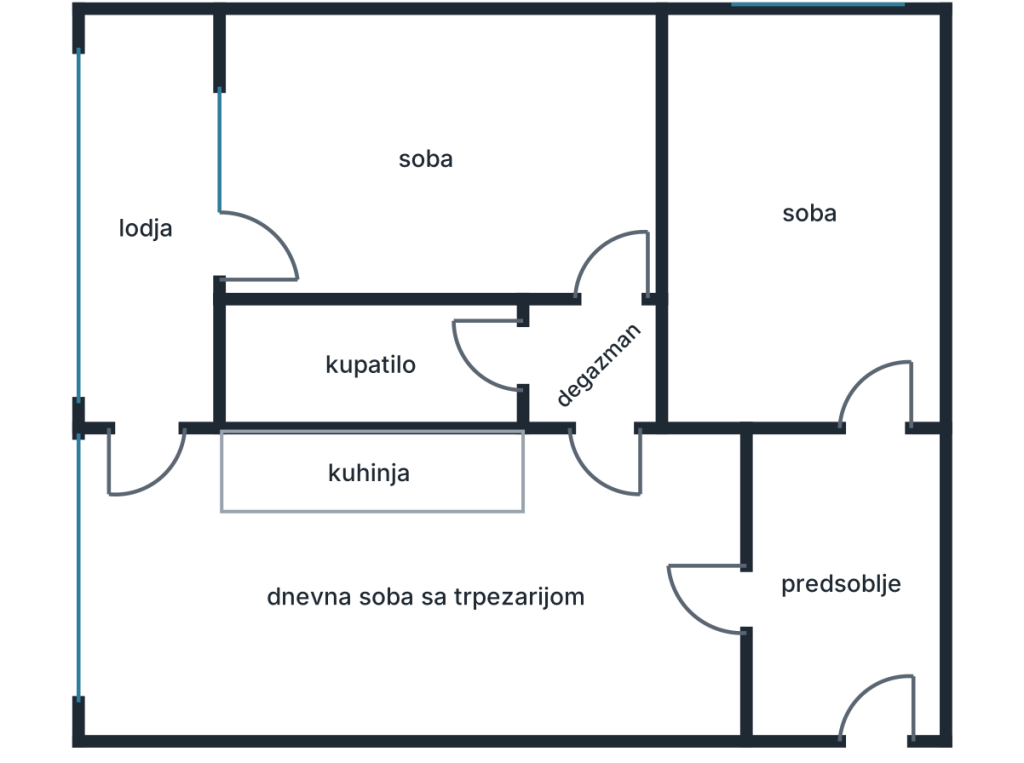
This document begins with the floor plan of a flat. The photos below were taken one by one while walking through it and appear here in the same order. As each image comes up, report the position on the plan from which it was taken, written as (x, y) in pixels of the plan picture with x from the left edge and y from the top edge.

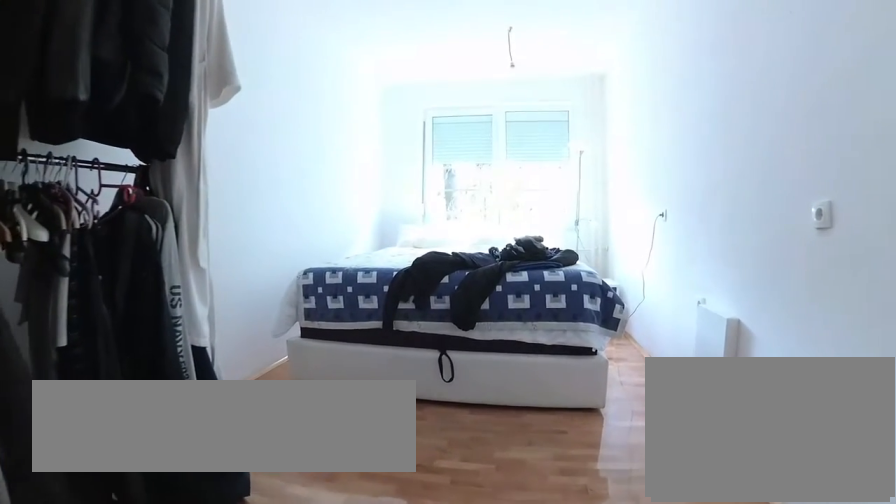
(884, 427)
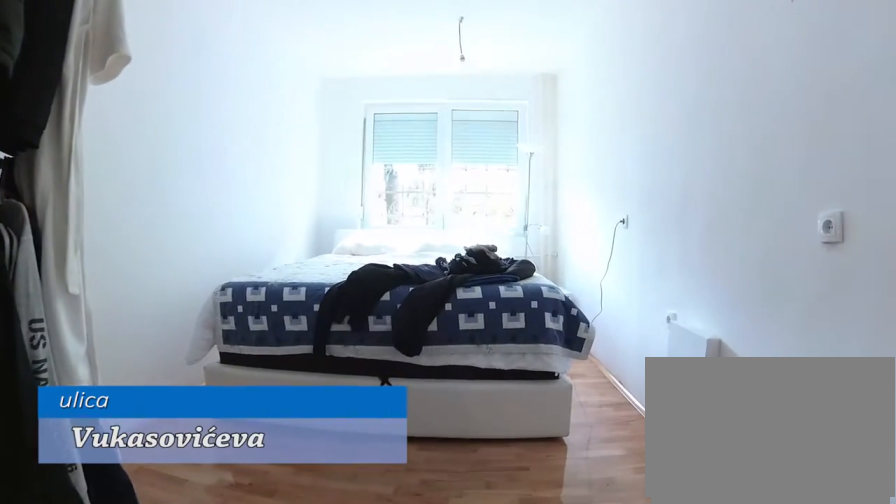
(883, 397)
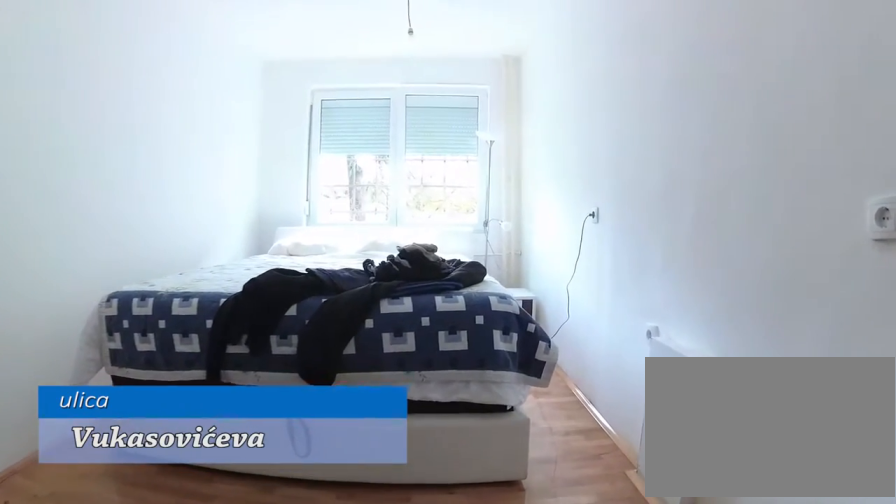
(884, 355)
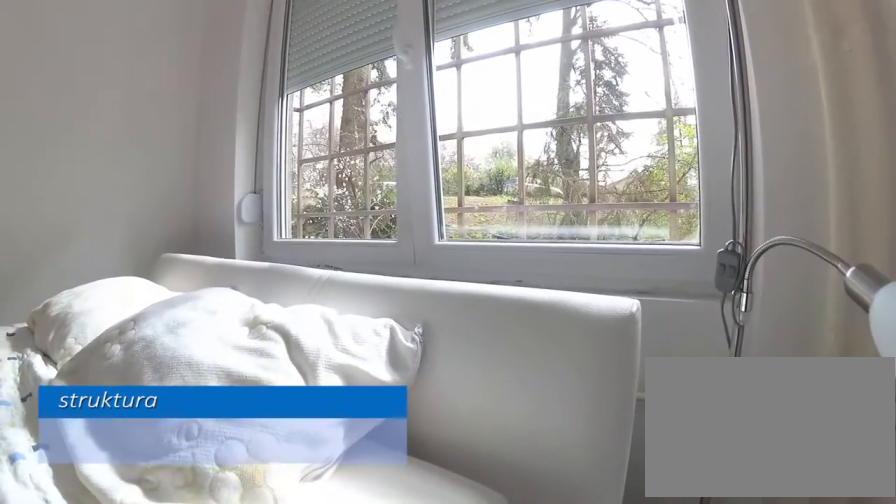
(886, 95)
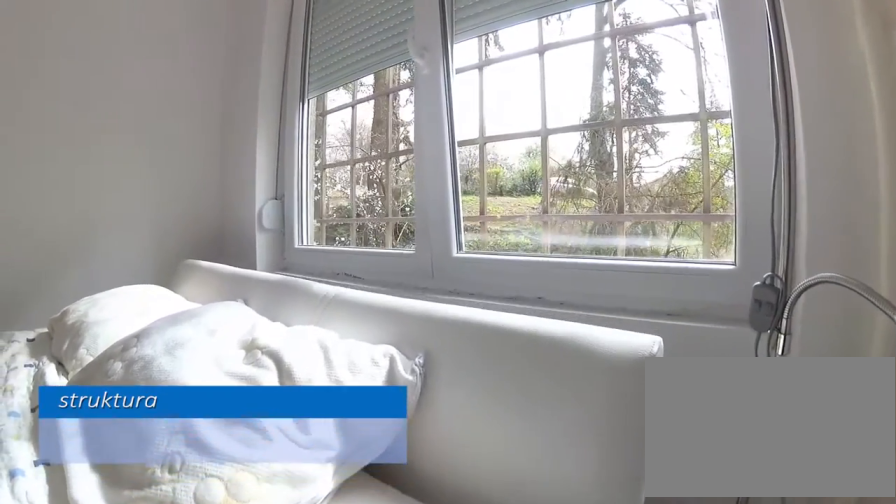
(893, 95)
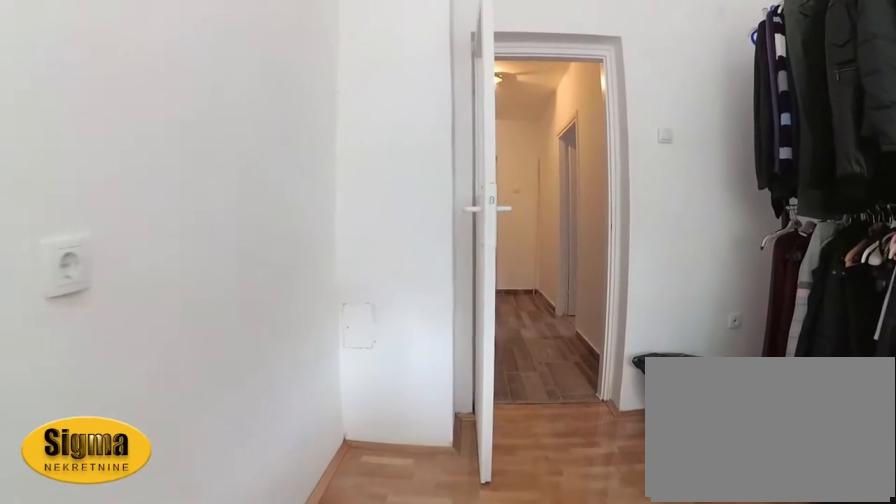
(884, 214)
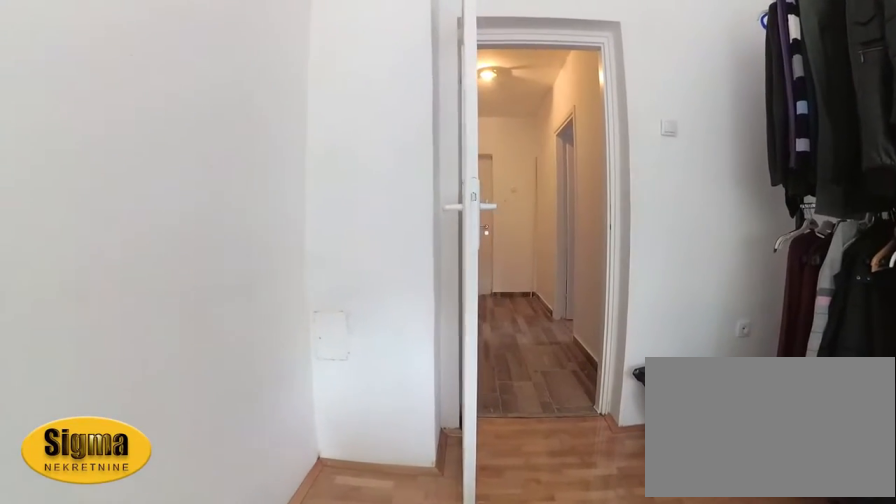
(883, 226)
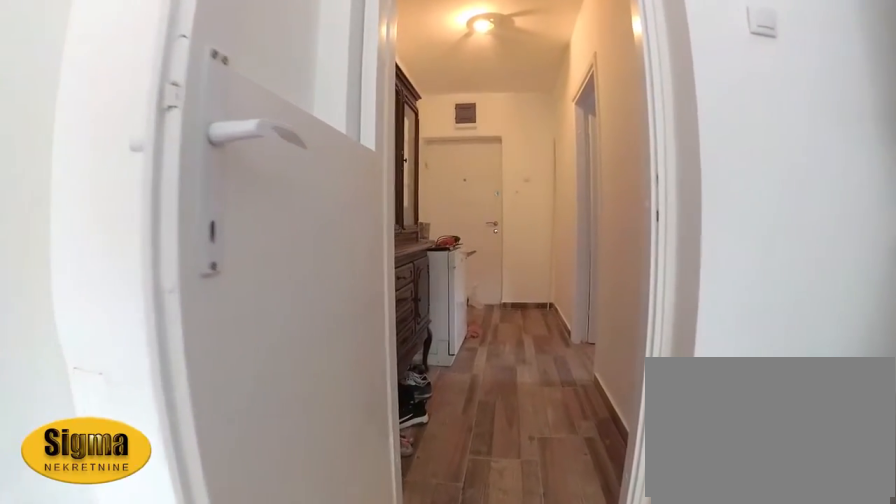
(883, 302)
